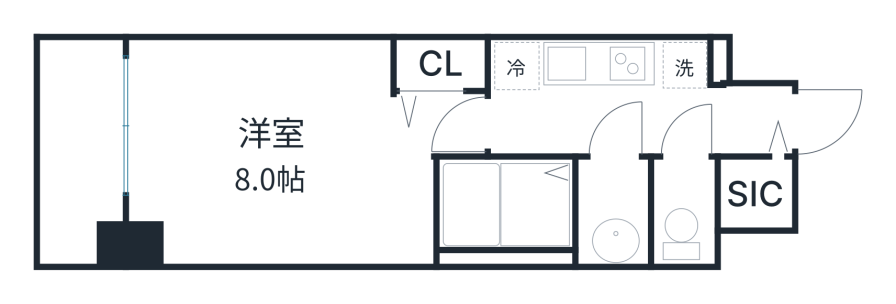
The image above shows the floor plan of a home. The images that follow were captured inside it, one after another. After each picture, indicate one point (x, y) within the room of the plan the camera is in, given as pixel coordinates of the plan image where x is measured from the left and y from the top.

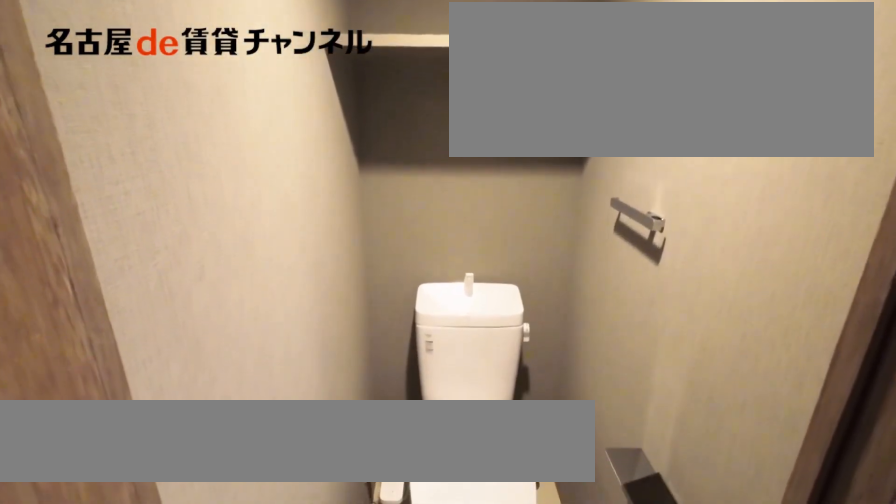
(682, 211)
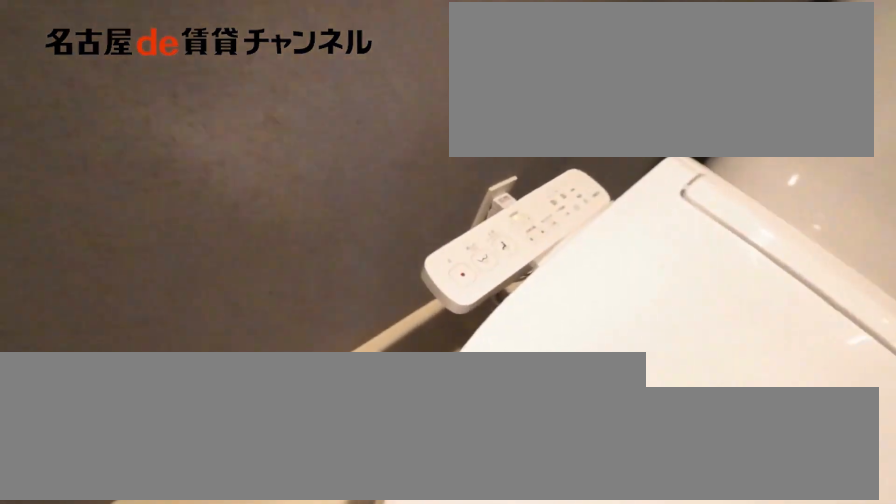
(682, 211)
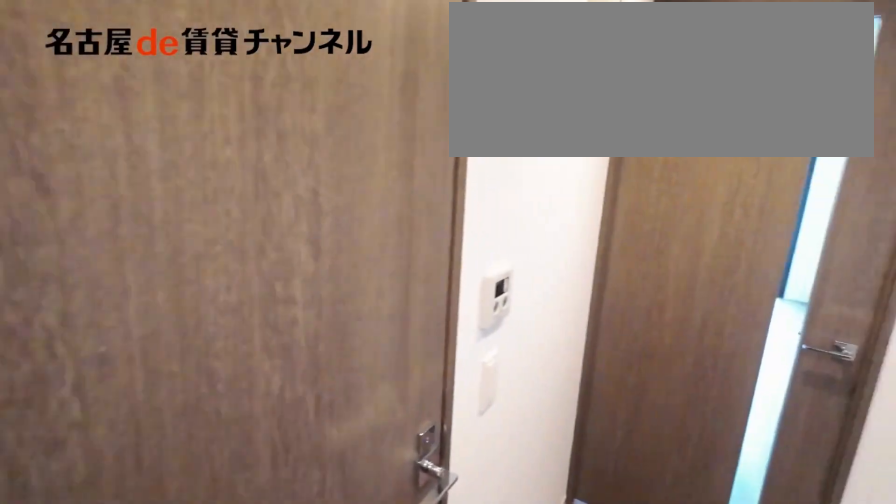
(603, 124)
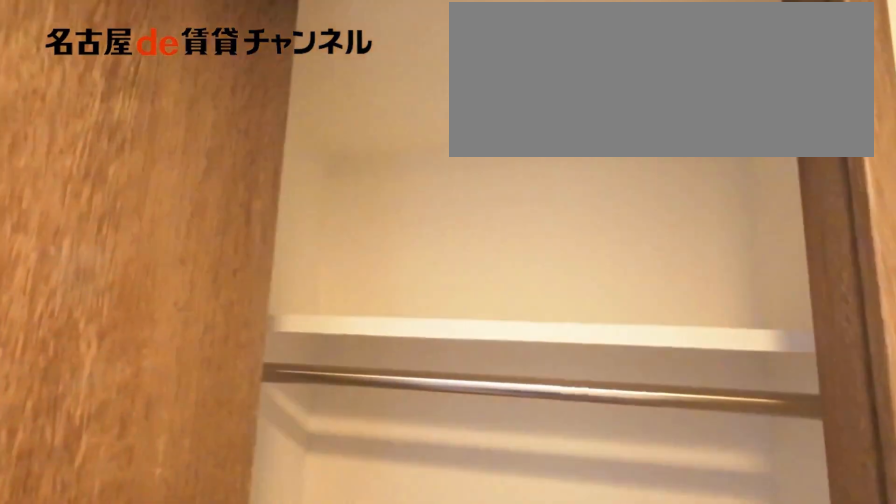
(440, 67)
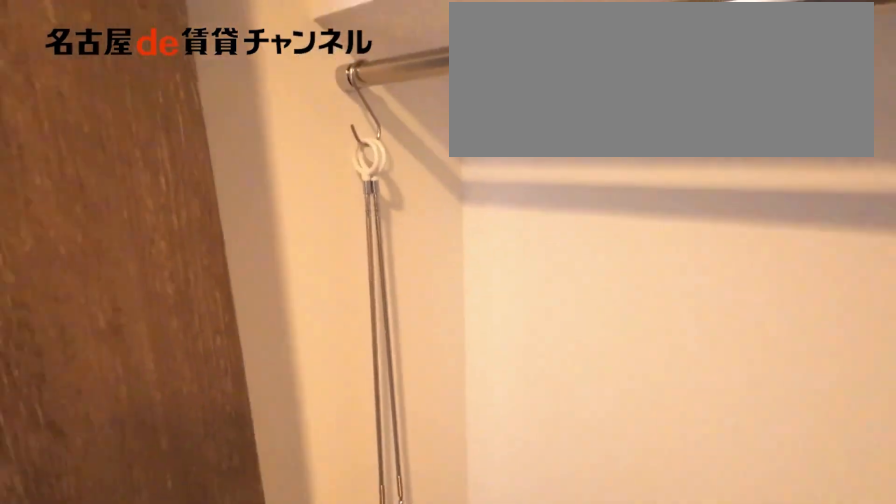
(440, 67)
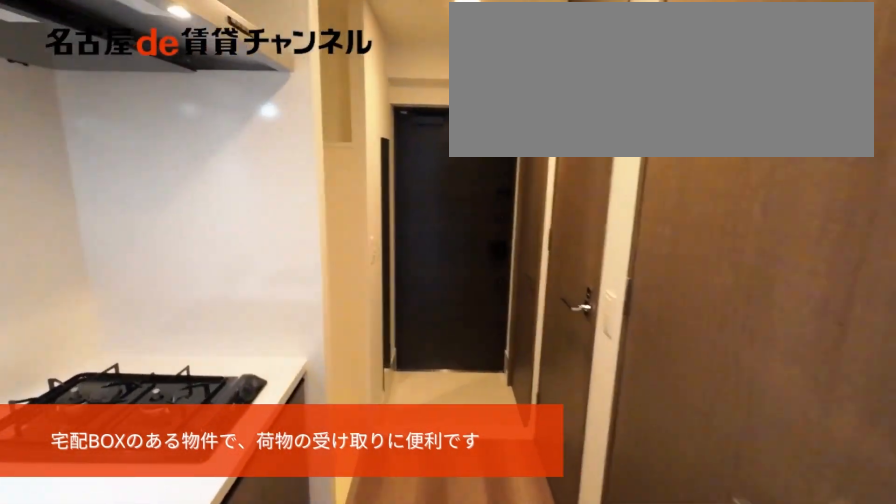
(644, 118)
